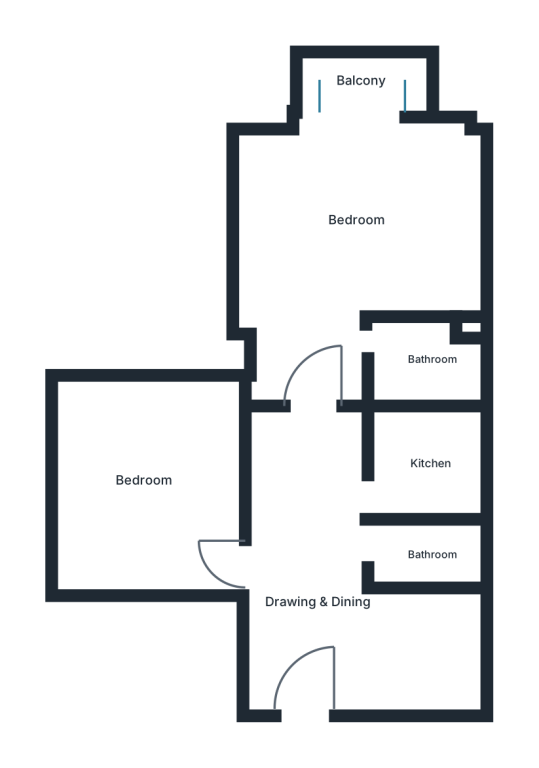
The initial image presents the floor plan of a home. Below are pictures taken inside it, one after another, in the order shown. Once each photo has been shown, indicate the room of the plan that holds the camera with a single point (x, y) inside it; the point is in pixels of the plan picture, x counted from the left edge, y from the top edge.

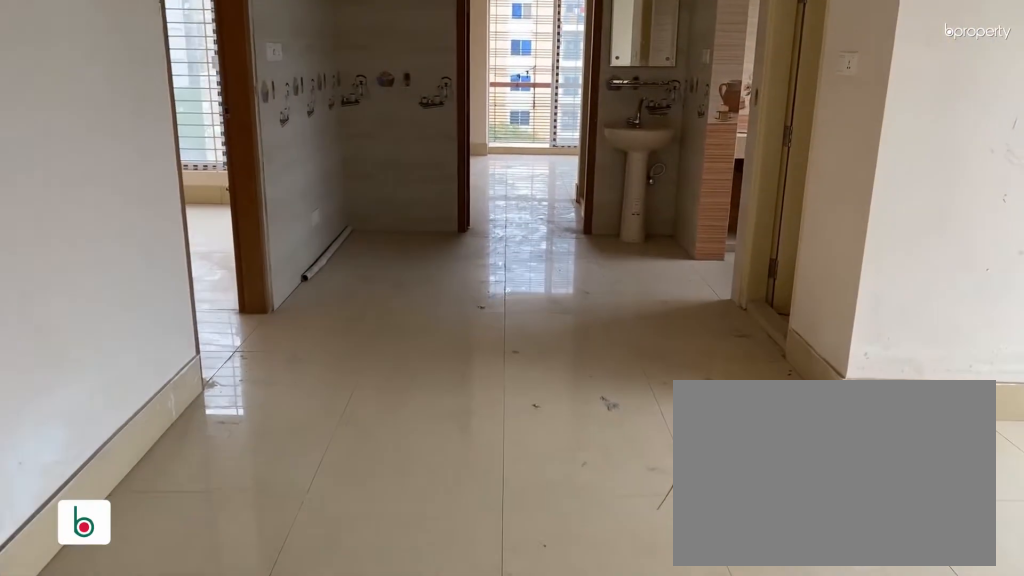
(306, 599)
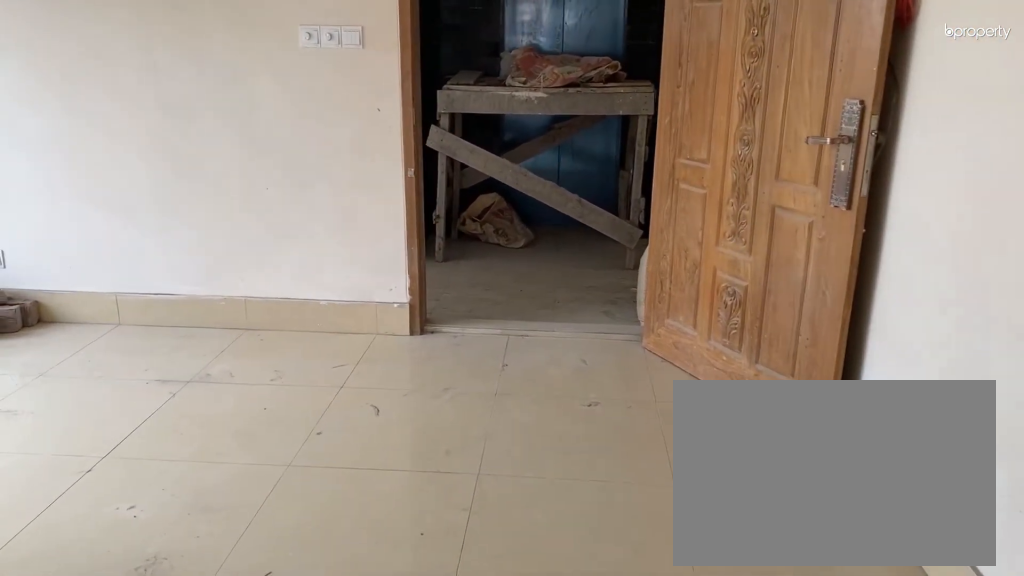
(306, 599)
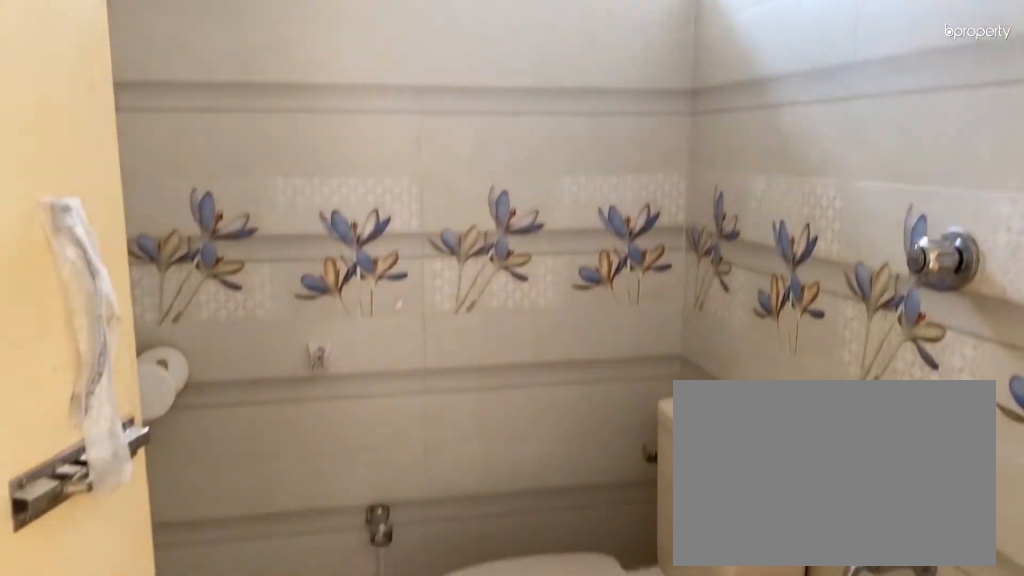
(433, 555)
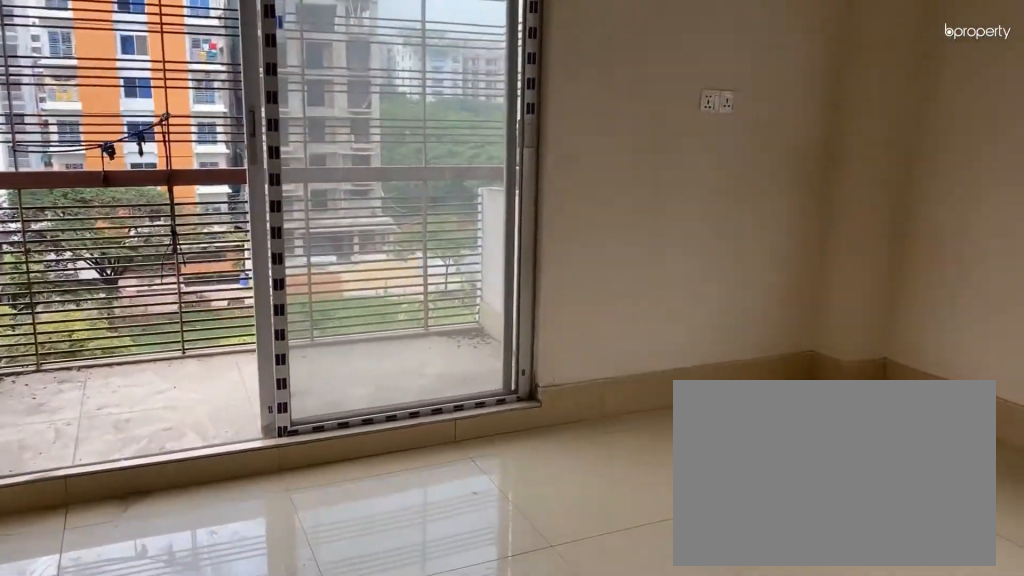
(357, 213)
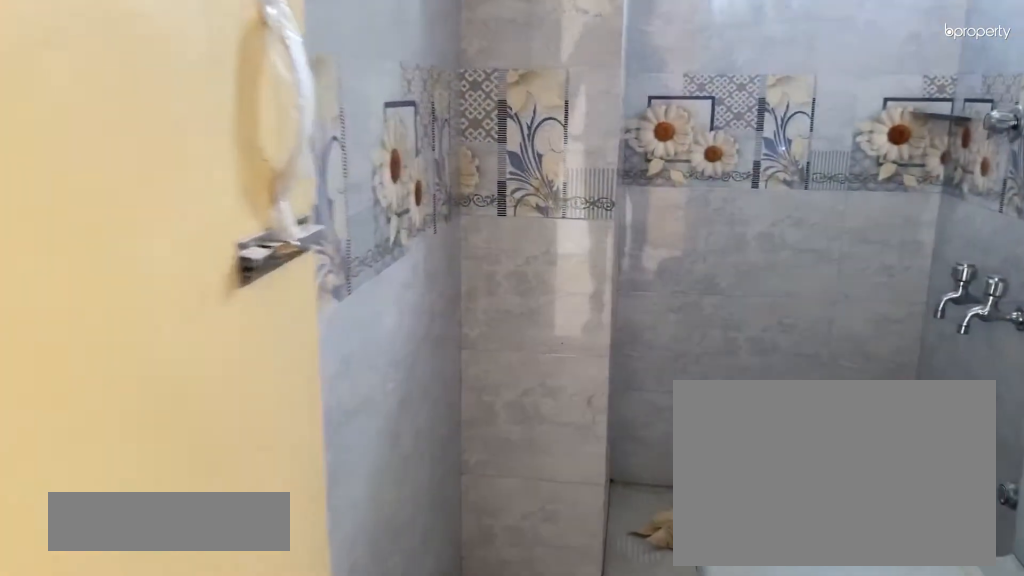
(431, 359)
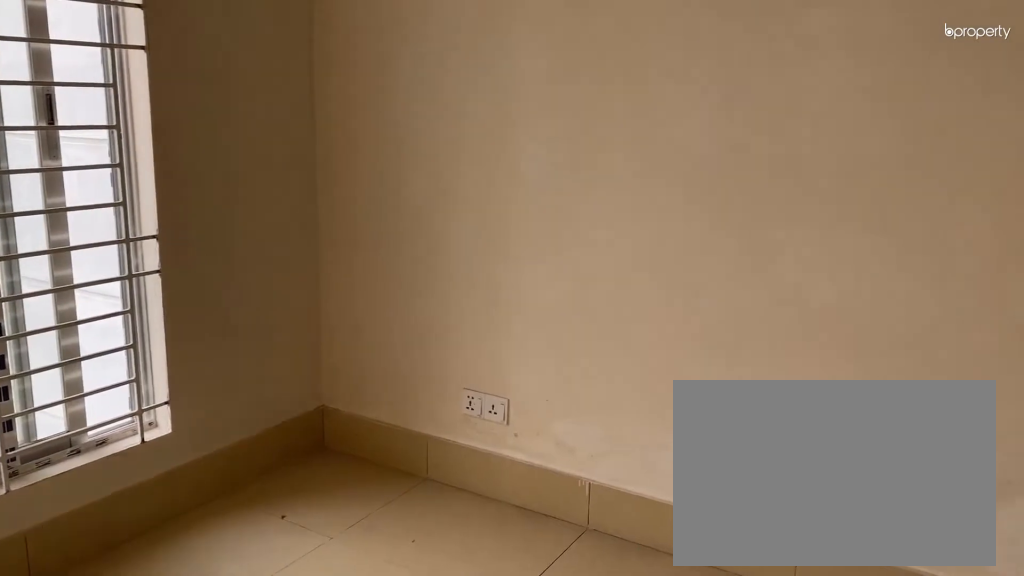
(145, 479)
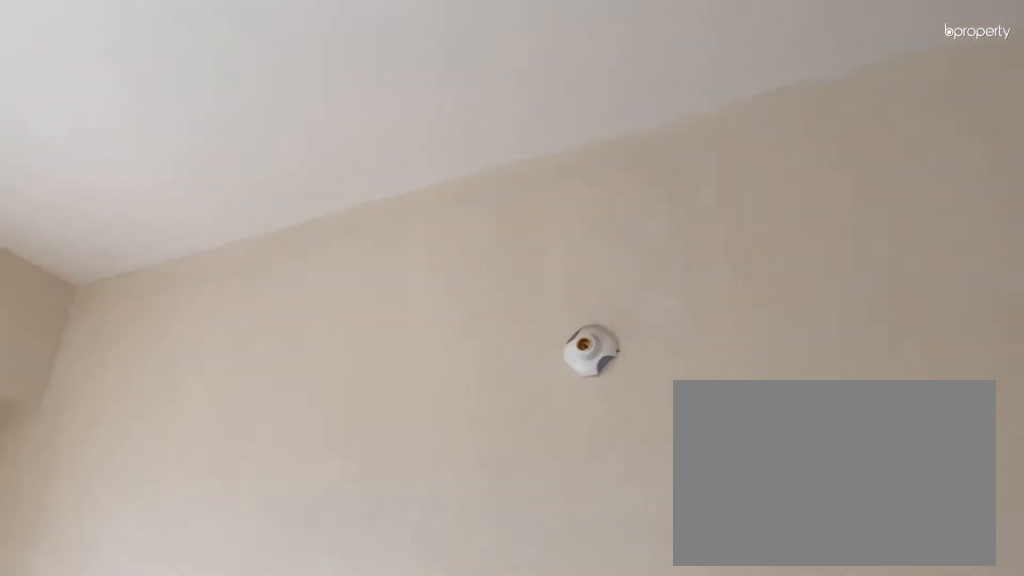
(145, 479)
